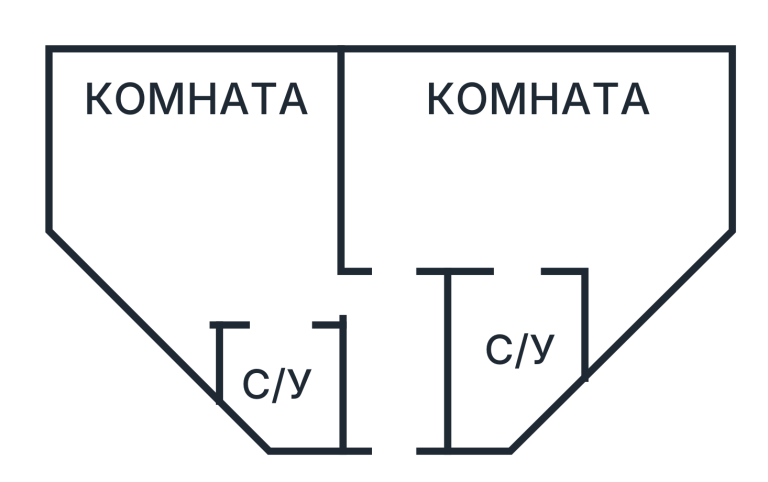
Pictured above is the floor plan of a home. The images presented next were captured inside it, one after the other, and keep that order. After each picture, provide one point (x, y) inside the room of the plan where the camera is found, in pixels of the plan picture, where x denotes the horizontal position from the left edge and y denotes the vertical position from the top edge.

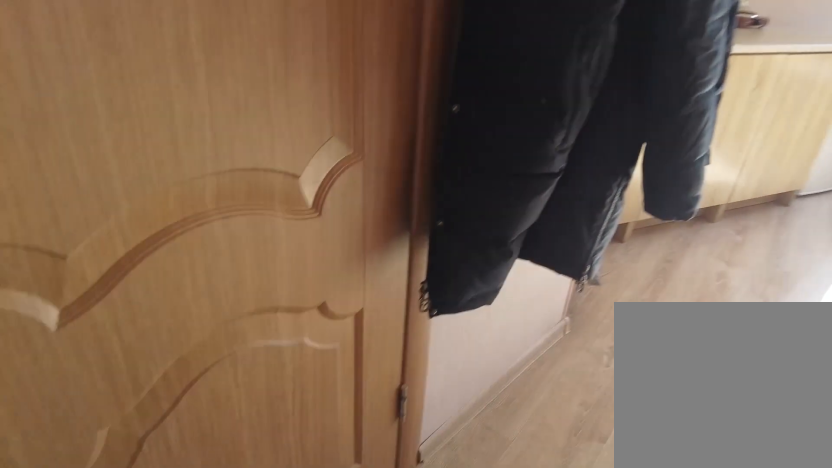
(258, 283)
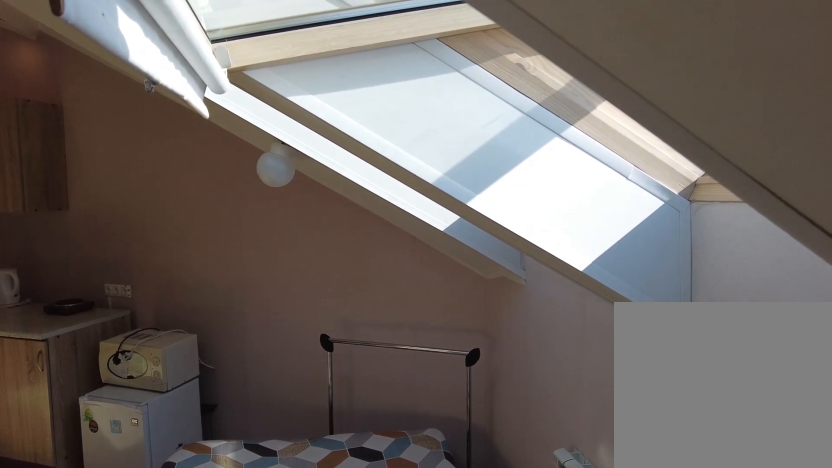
(284, 125)
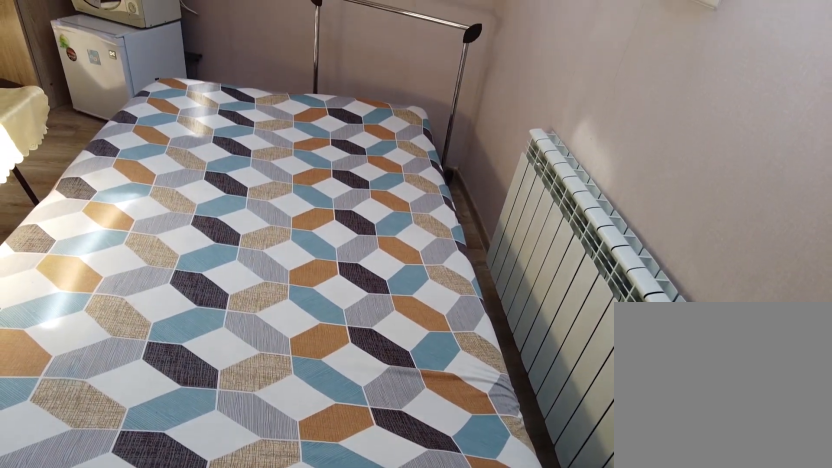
(284, 125)
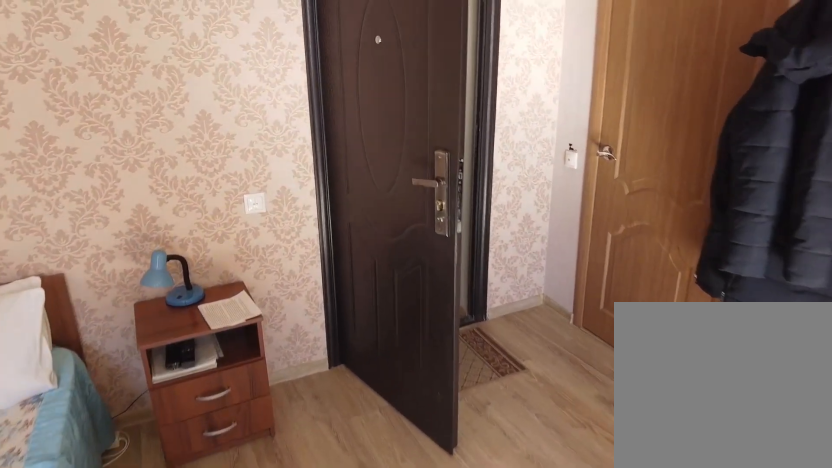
(304, 234)
